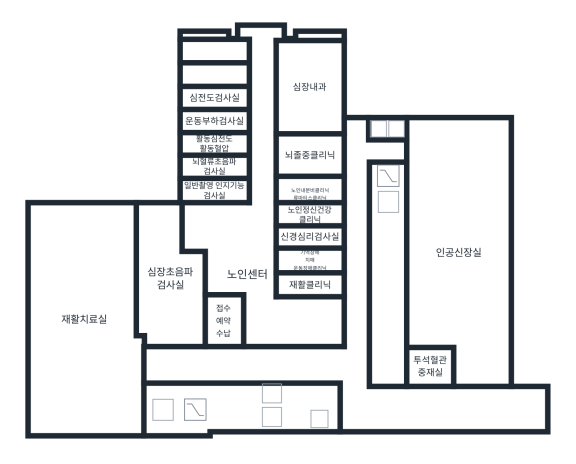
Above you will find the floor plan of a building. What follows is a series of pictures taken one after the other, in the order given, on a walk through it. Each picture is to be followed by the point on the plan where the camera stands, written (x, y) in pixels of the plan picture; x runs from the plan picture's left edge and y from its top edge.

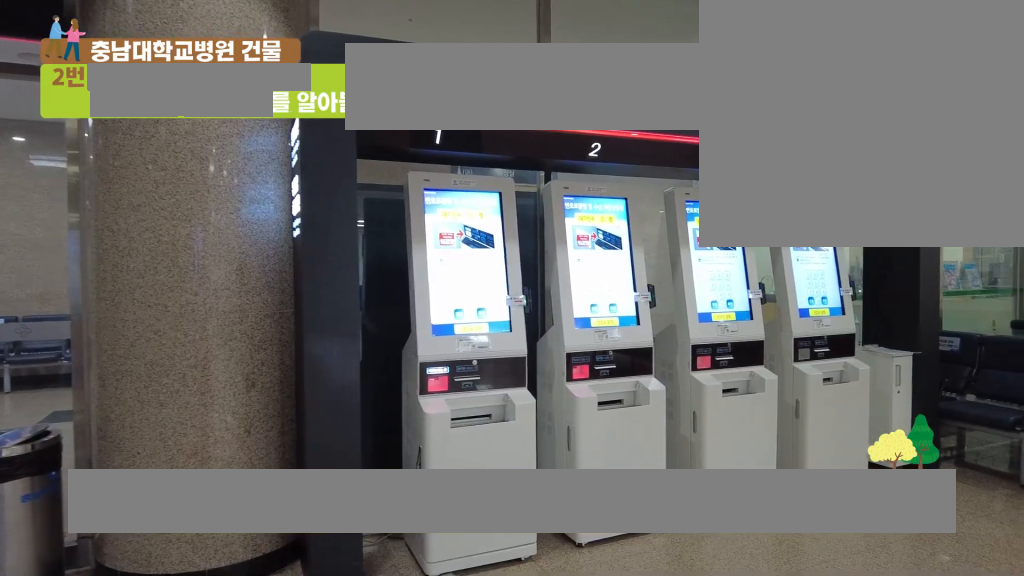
(272, 343)
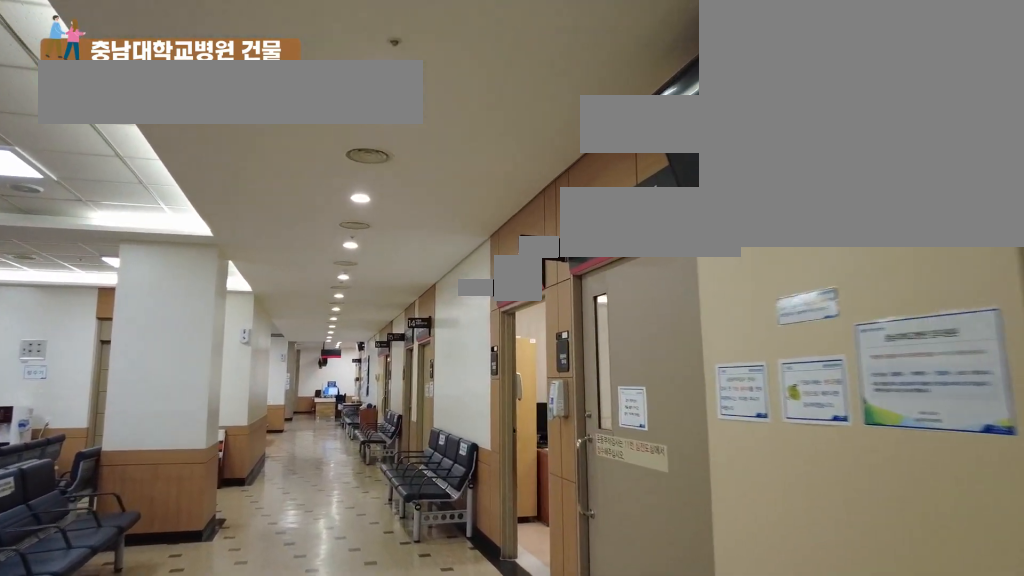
(257, 165)
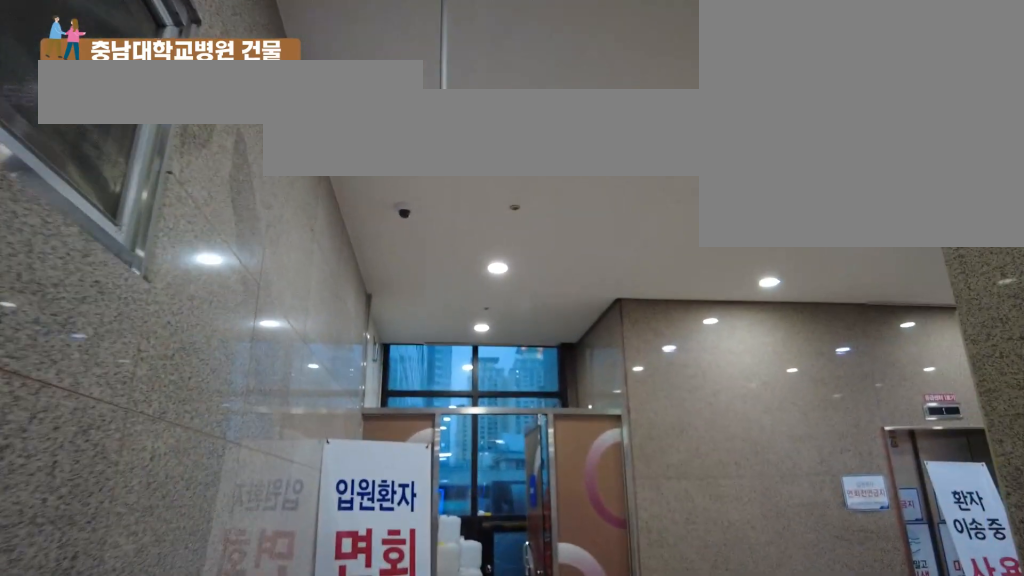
(357, 270)
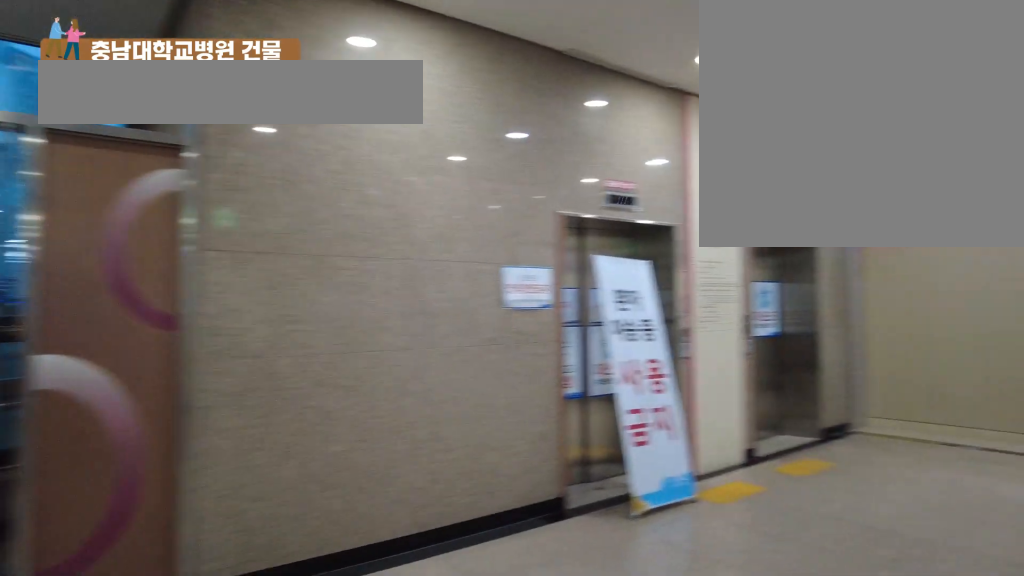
(357, 208)
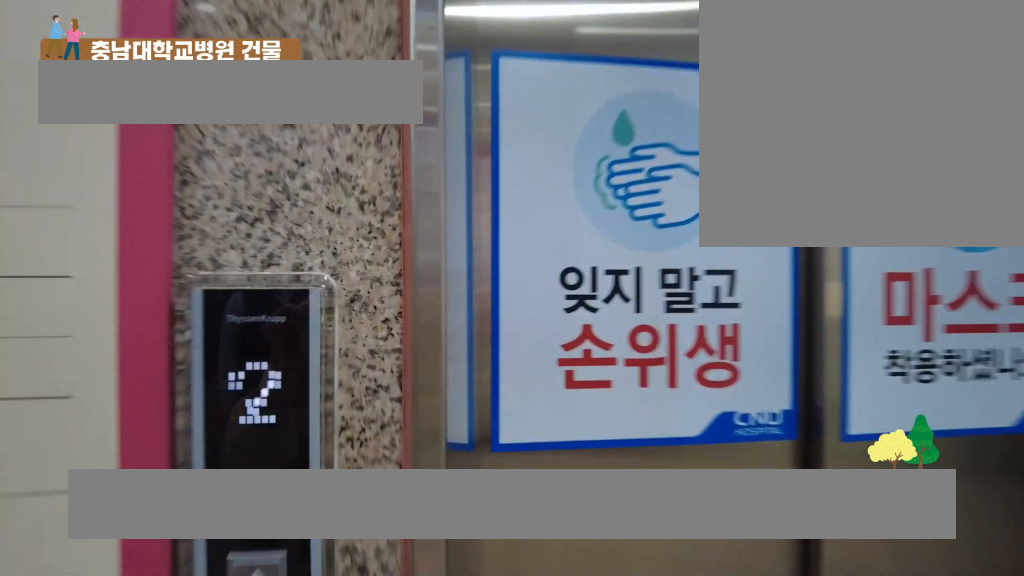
(384, 155)
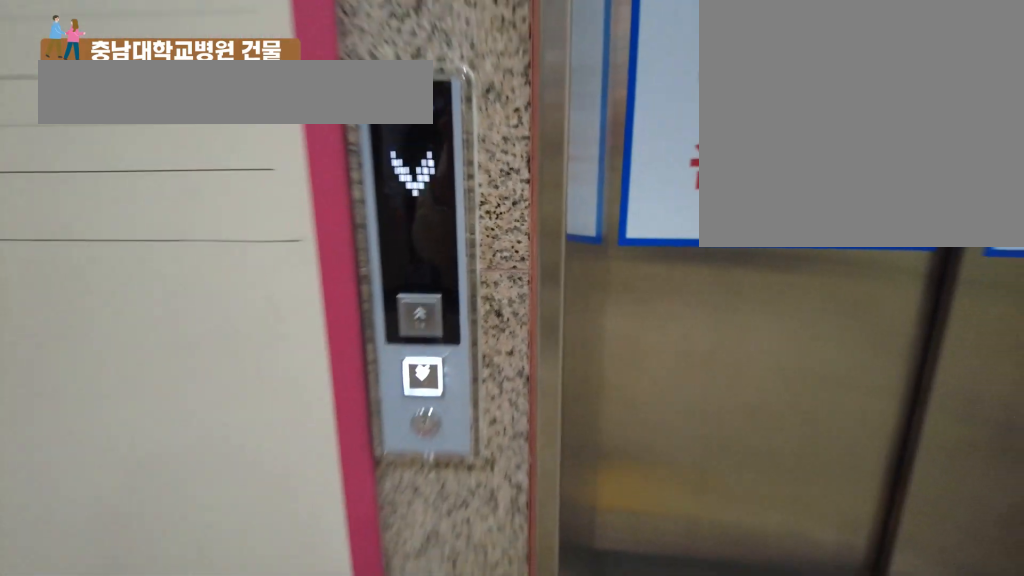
(388, 155)
